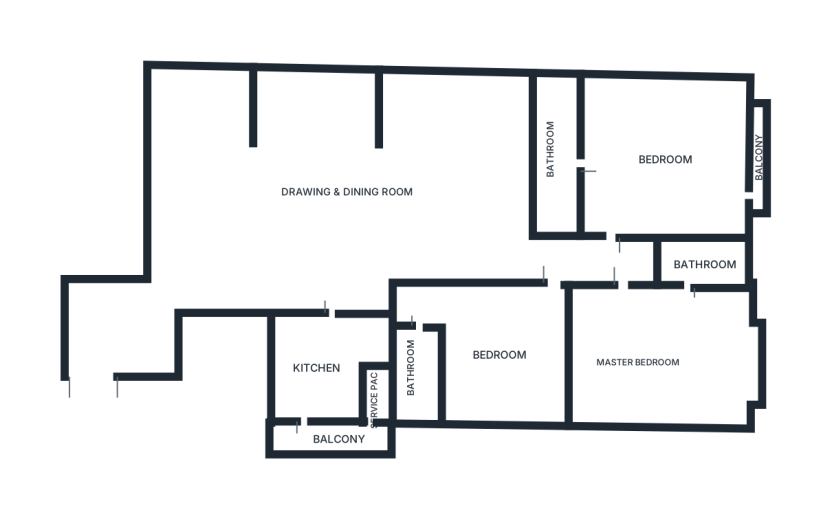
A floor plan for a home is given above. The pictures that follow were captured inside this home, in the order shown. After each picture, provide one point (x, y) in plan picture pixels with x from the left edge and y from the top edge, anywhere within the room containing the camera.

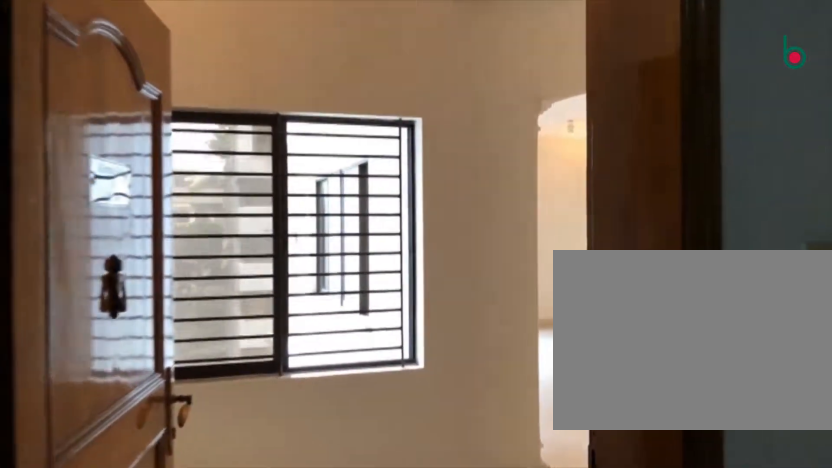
(98, 356)
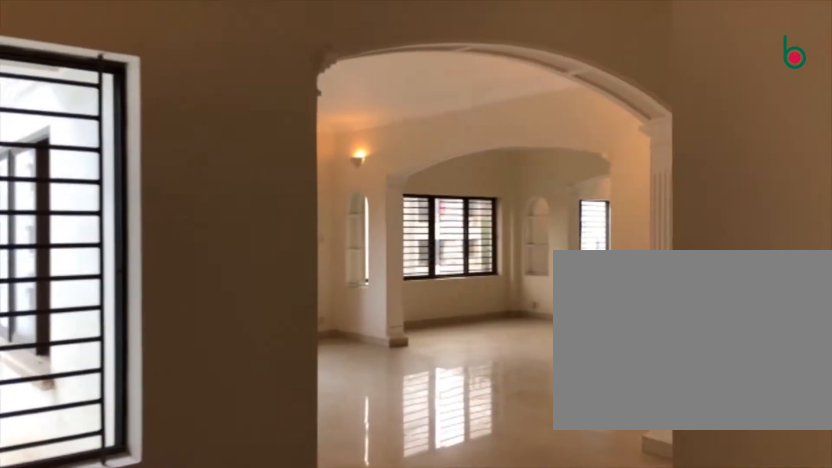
(98, 356)
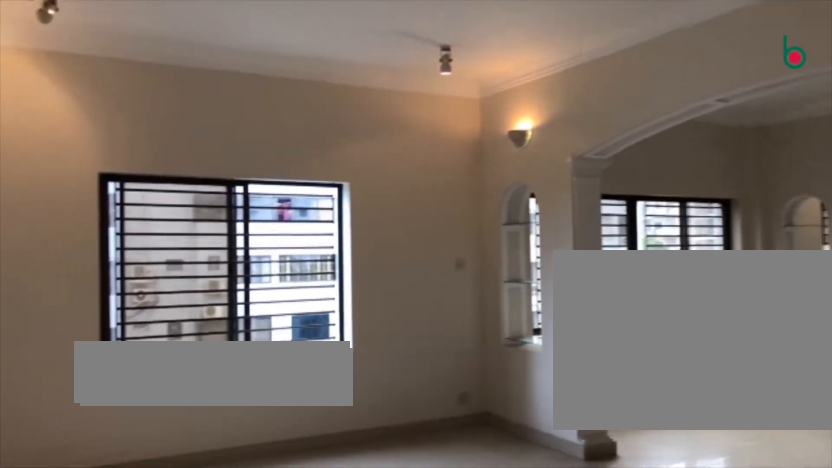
(218, 214)
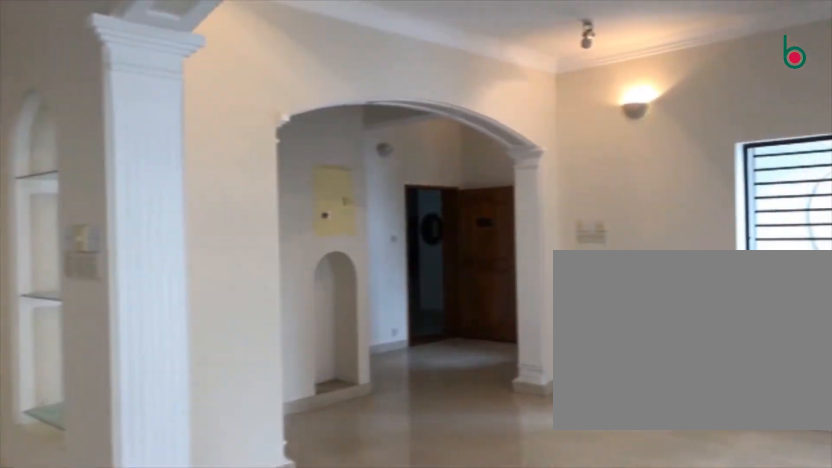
(330, 225)
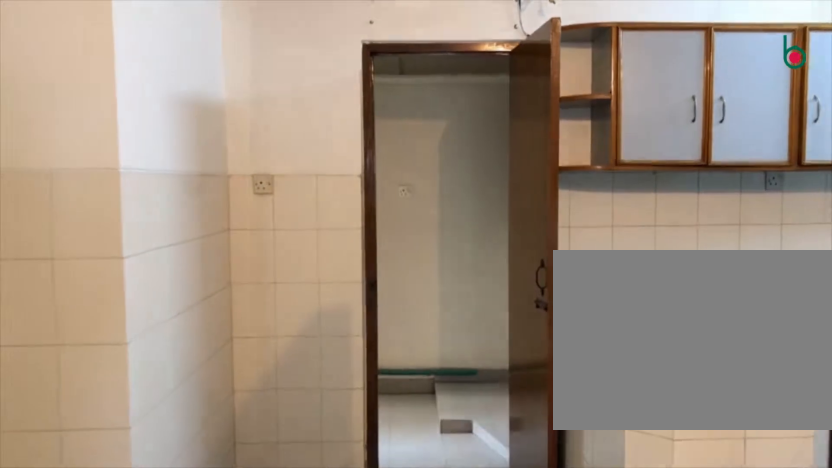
(325, 363)
